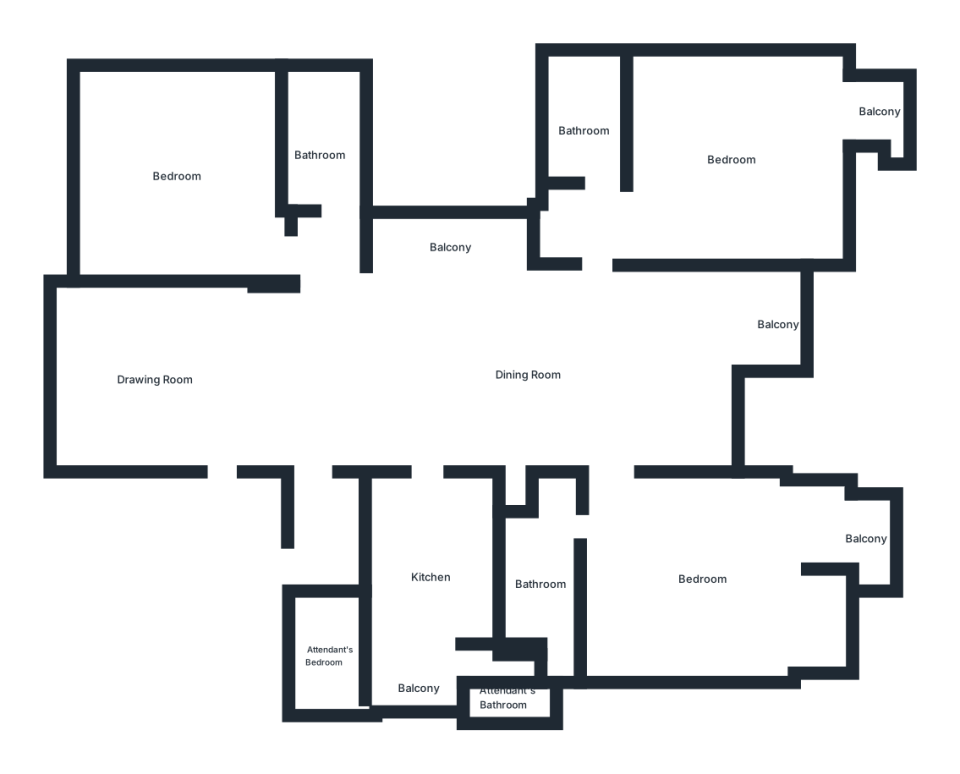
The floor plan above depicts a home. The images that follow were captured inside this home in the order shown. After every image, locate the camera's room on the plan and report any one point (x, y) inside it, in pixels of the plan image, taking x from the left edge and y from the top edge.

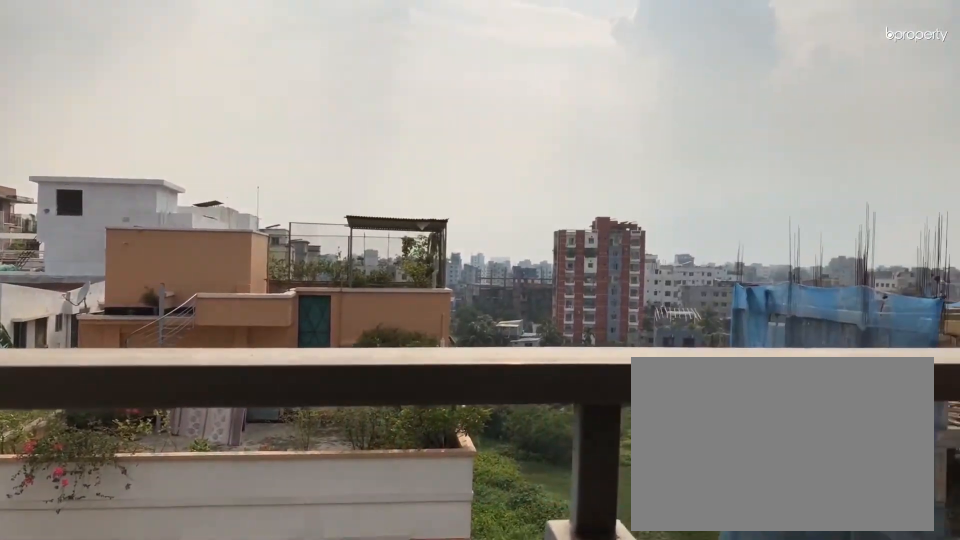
(883, 114)
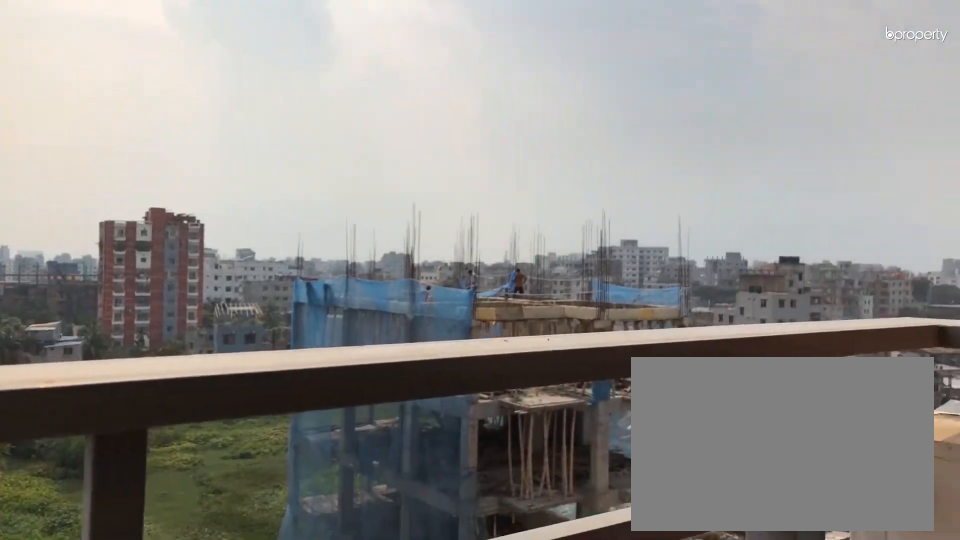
(883, 114)
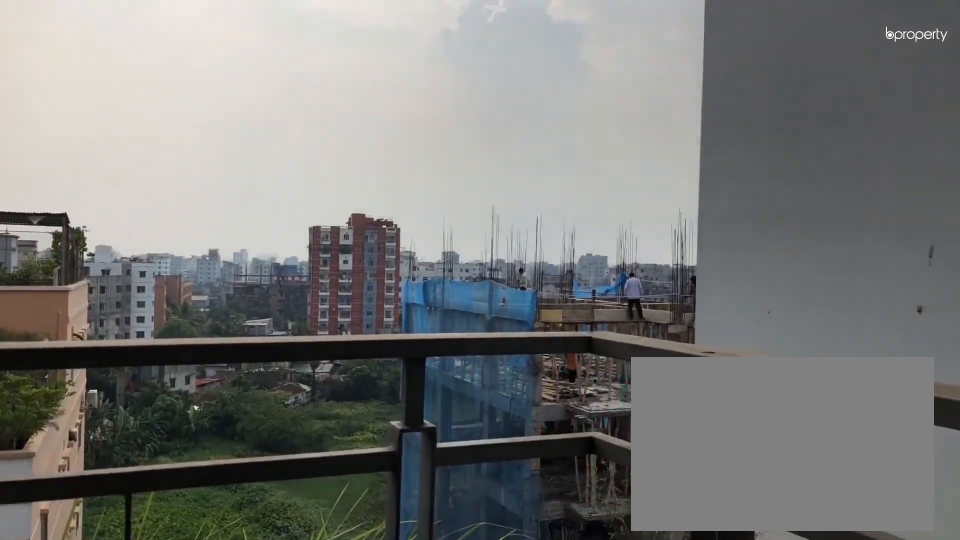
(776, 323)
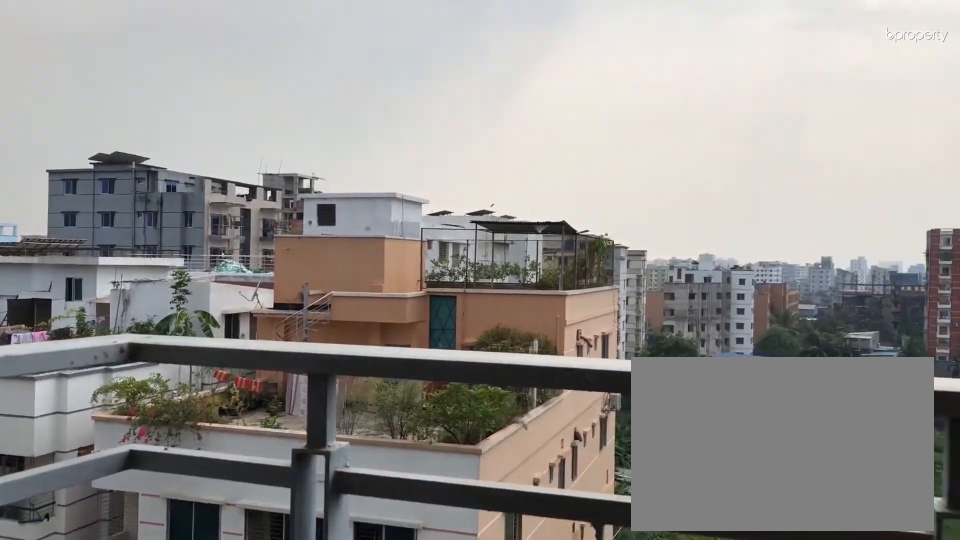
(865, 530)
